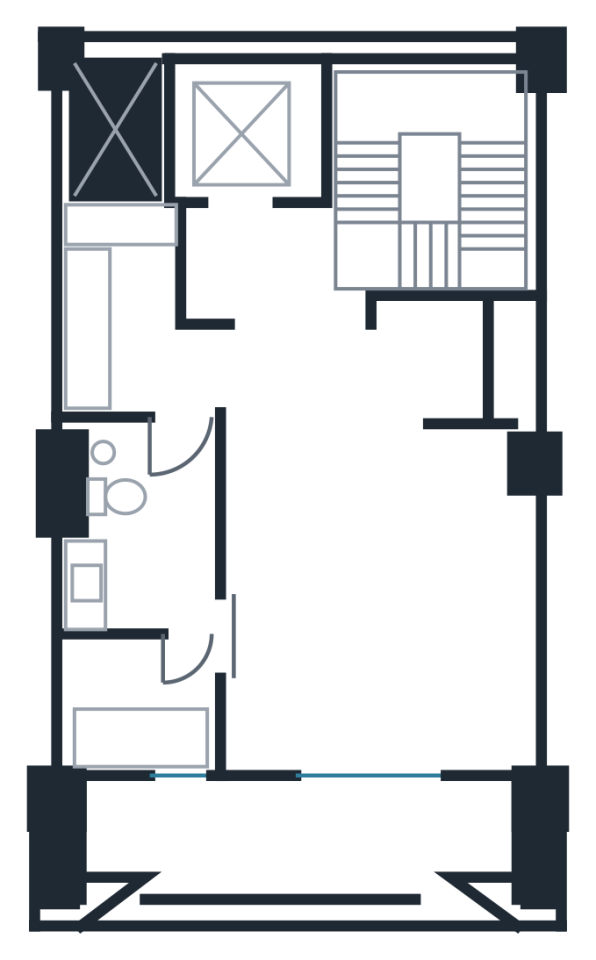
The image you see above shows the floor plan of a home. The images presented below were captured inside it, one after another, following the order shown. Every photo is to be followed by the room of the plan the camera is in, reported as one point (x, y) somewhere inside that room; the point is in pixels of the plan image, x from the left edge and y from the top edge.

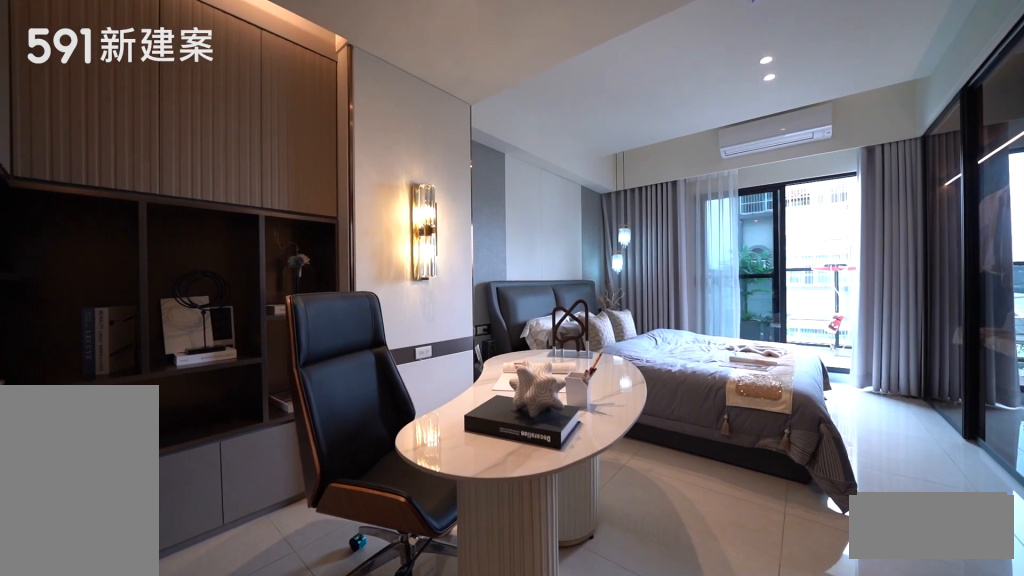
(385, 544)
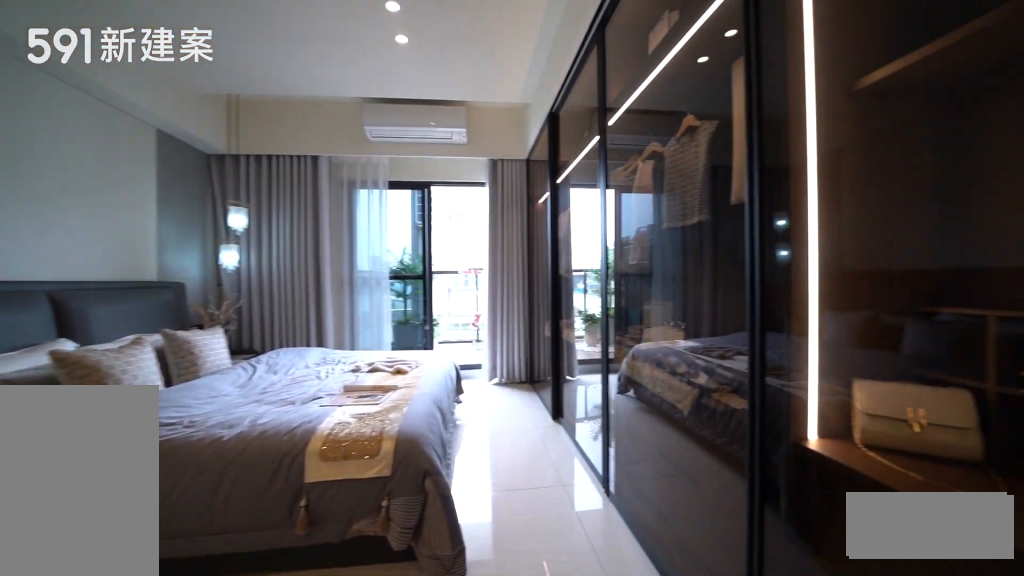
(385, 544)
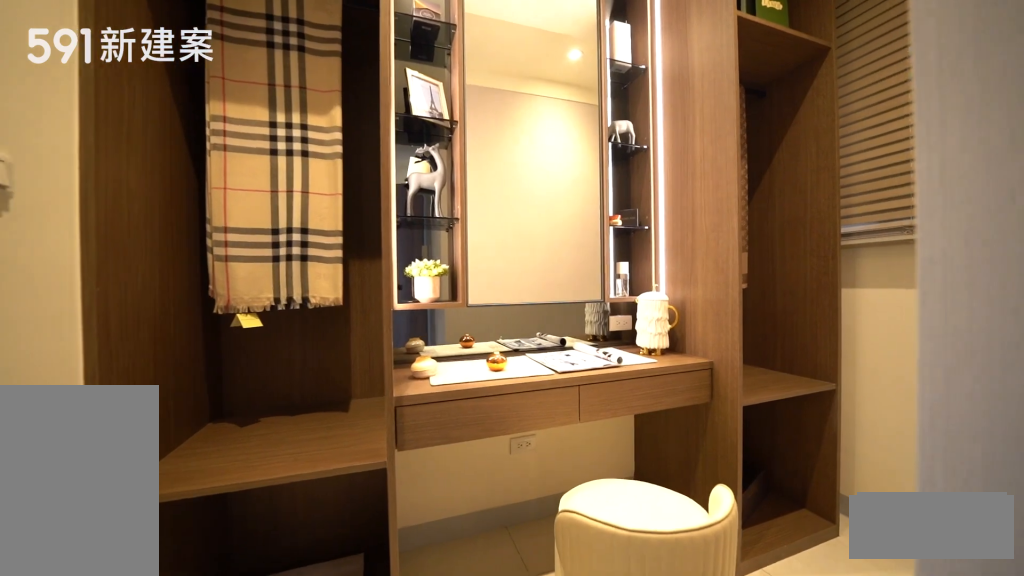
(126, 310)
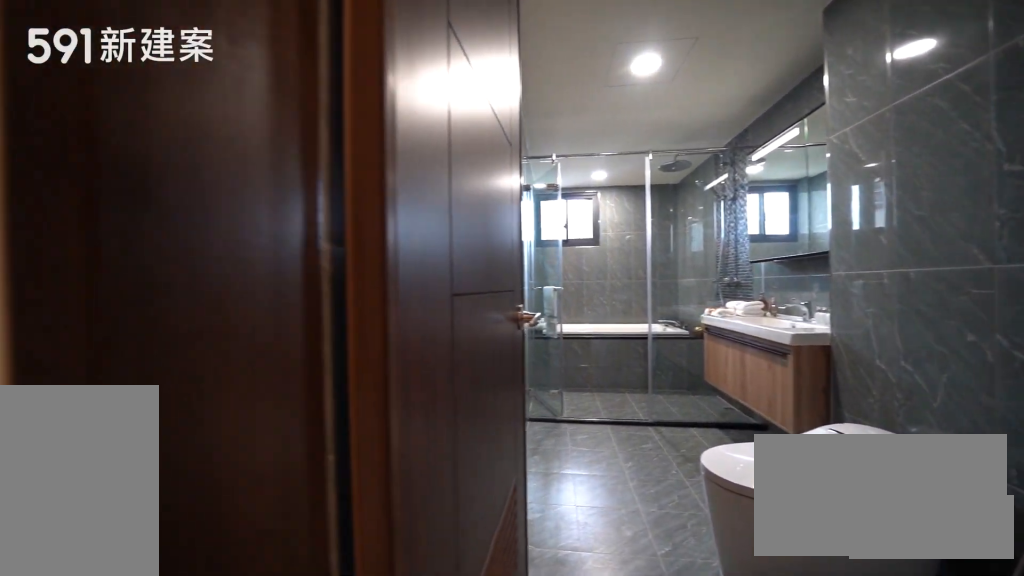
(133, 601)
